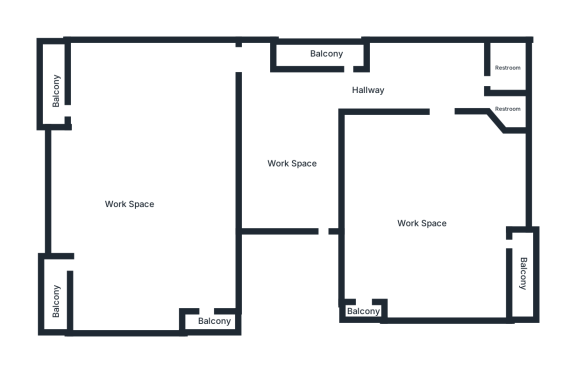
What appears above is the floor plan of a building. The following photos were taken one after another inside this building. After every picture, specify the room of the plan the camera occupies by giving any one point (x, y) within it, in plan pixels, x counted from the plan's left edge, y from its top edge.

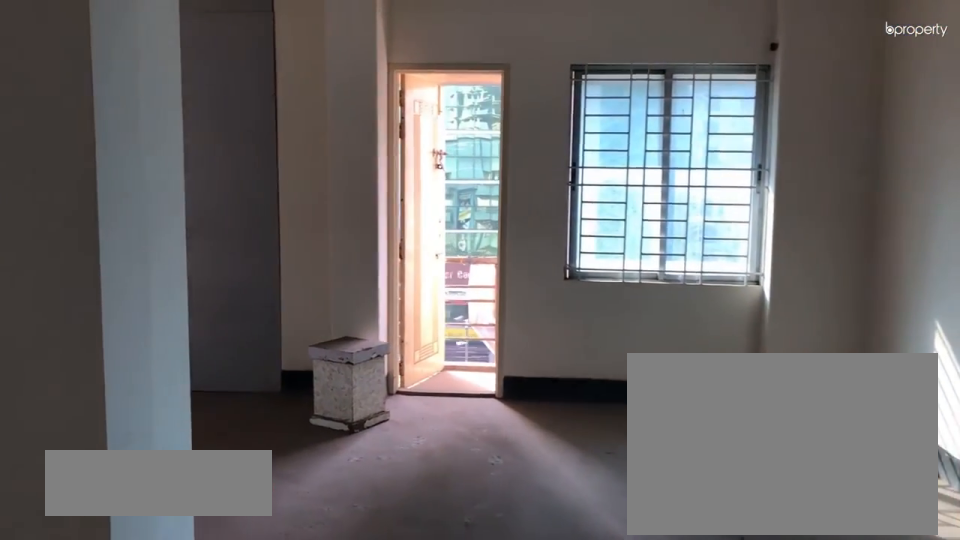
(129, 206)
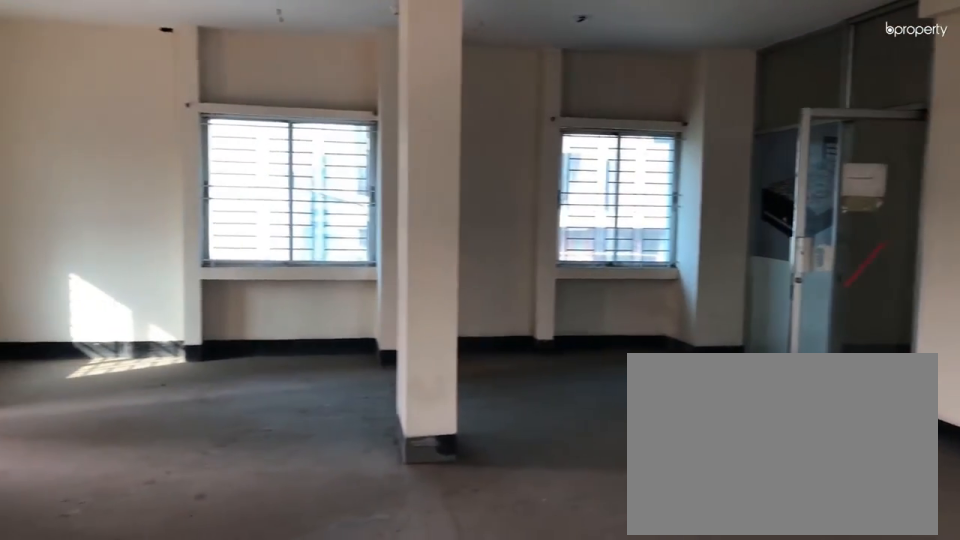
(129, 206)
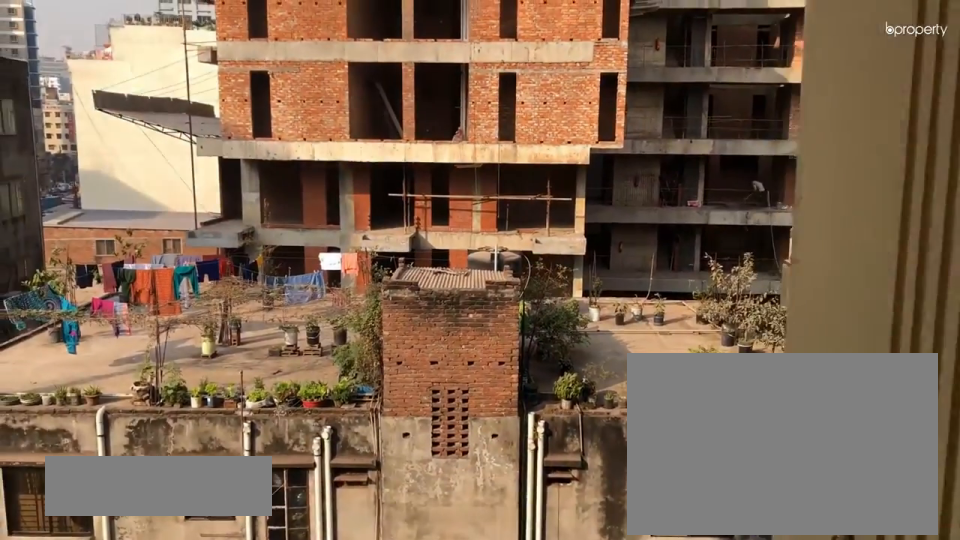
(330, 55)
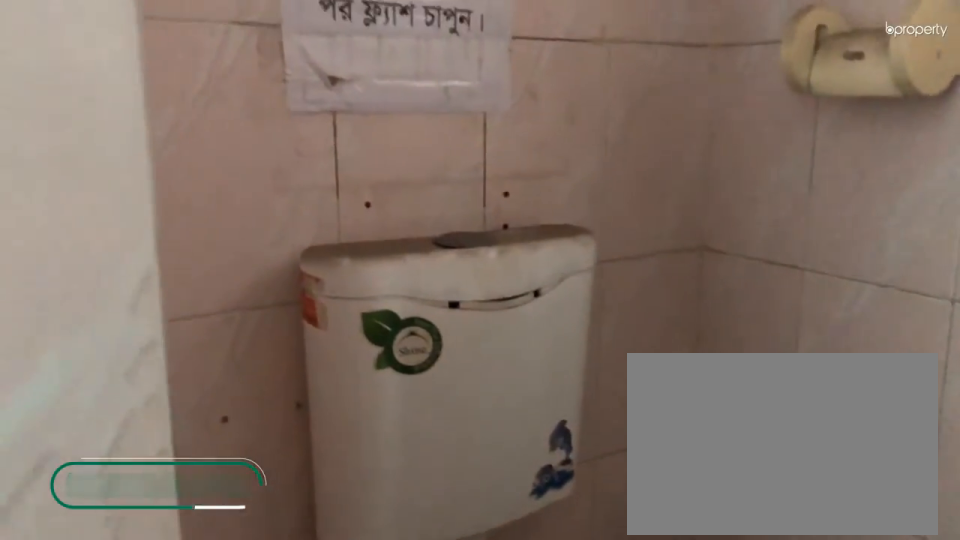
(509, 75)
